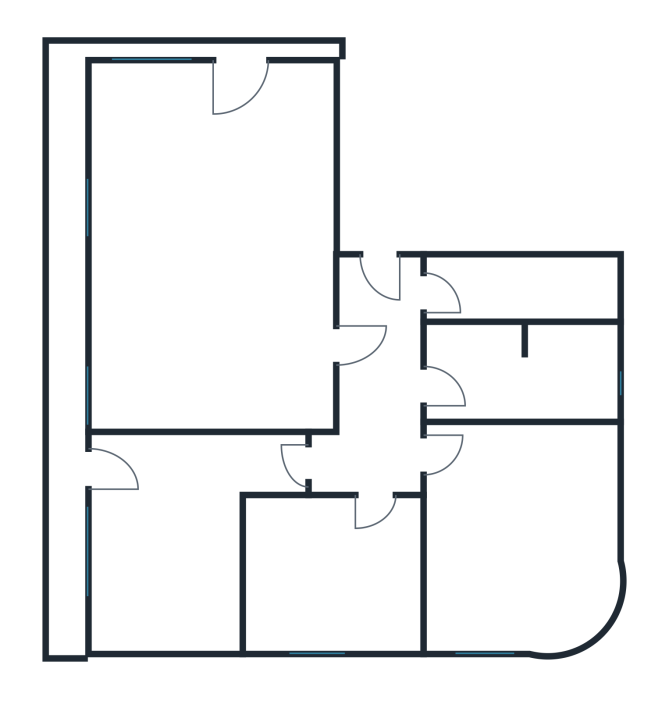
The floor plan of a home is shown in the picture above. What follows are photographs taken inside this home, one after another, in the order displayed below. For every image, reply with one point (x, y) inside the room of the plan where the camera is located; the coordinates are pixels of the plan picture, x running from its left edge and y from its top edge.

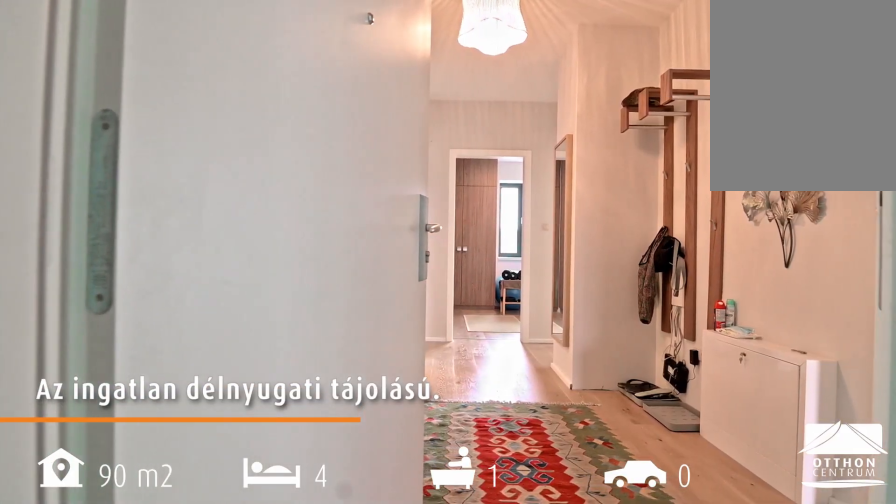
(387, 384)
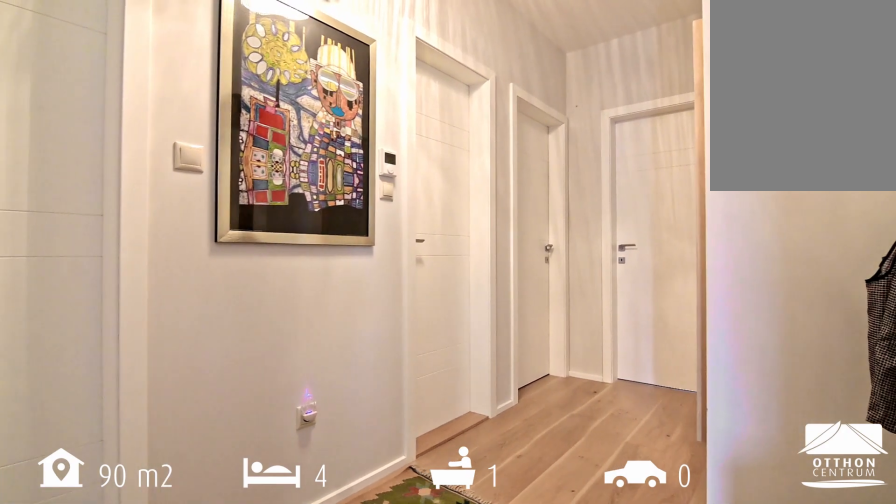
(386, 385)
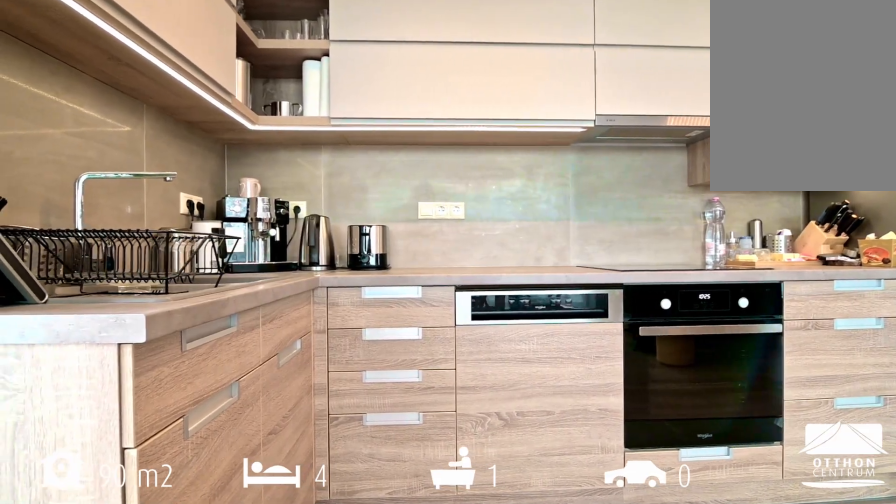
(205, 177)
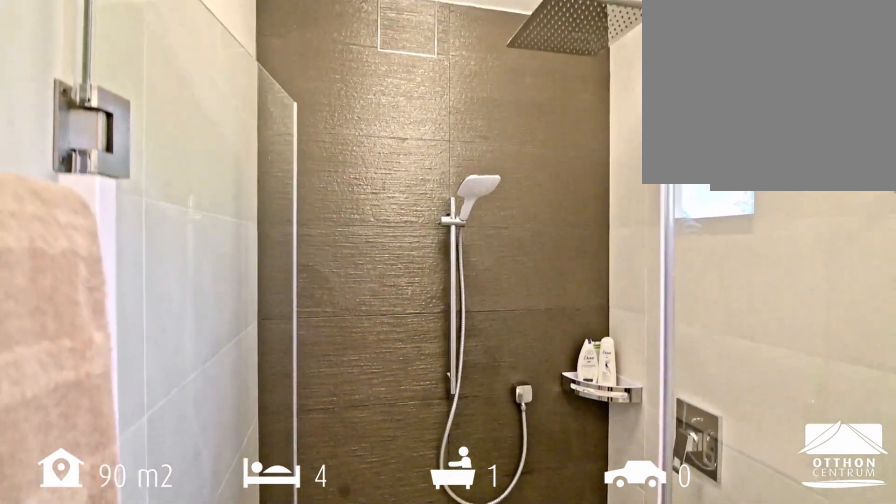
(522, 385)
